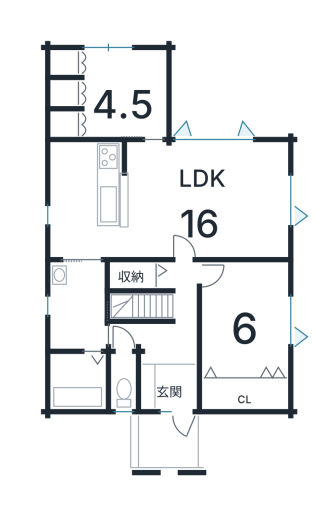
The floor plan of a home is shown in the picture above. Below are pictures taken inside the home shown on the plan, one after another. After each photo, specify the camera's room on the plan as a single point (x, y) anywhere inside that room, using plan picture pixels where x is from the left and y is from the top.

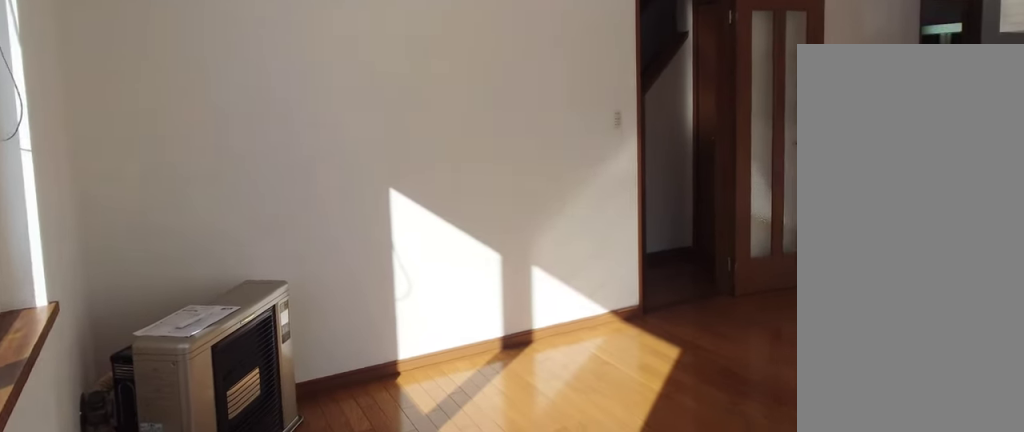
(202, 213)
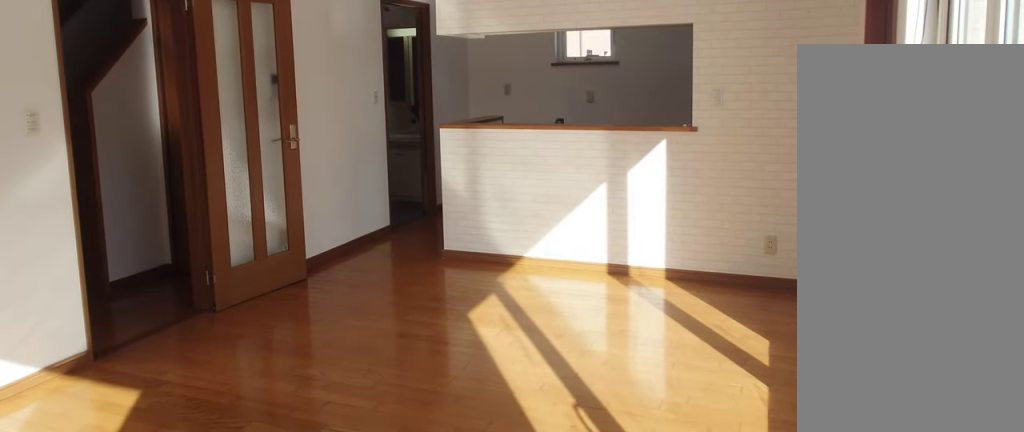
(202, 213)
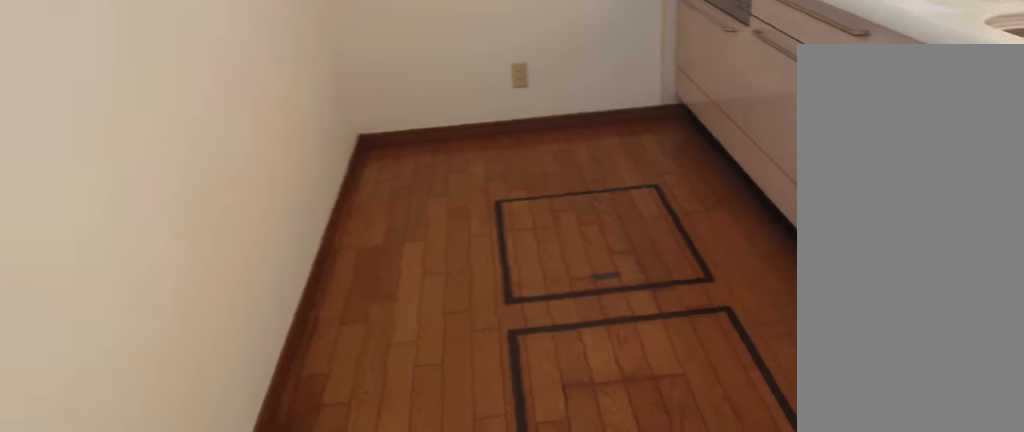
(87, 218)
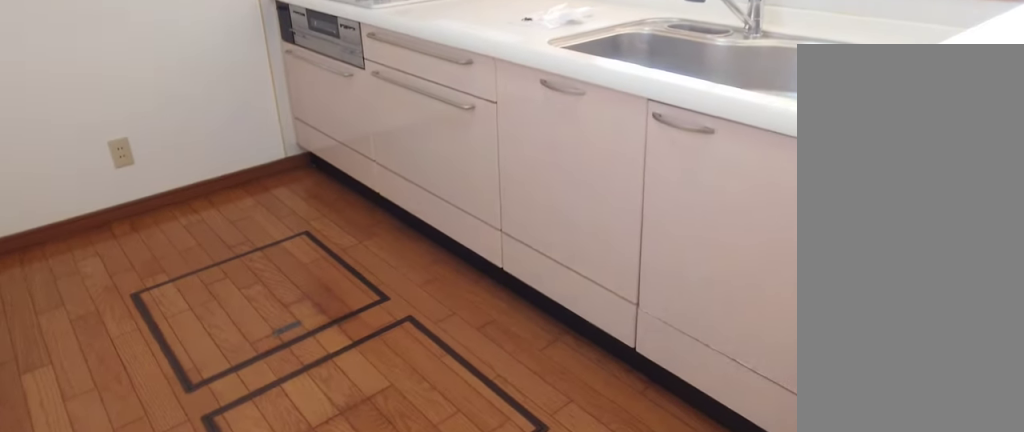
(87, 218)
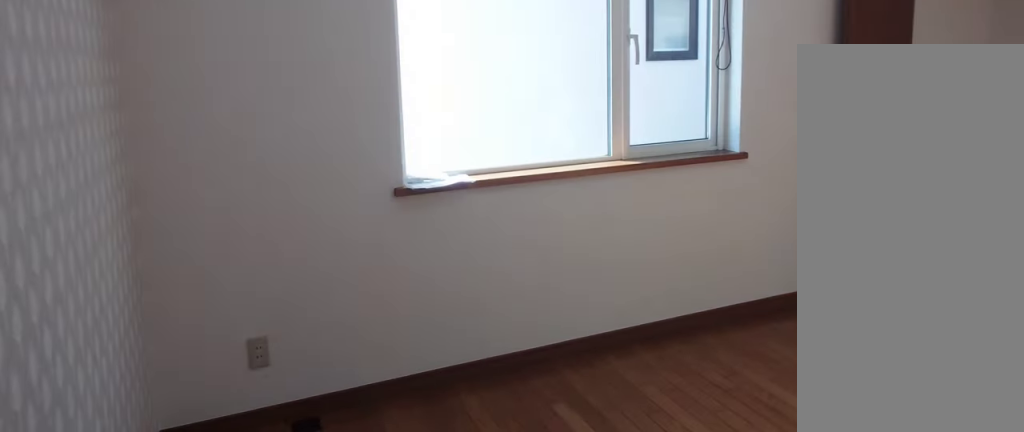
(249, 330)
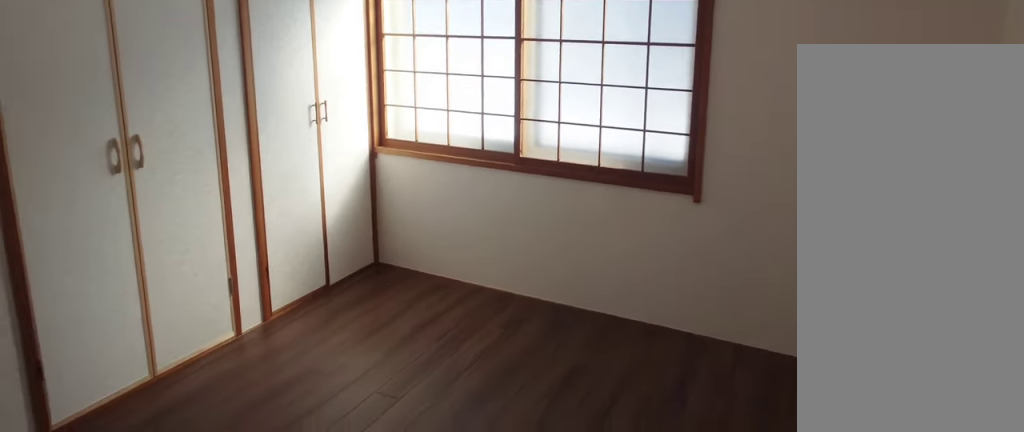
(118, 96)
